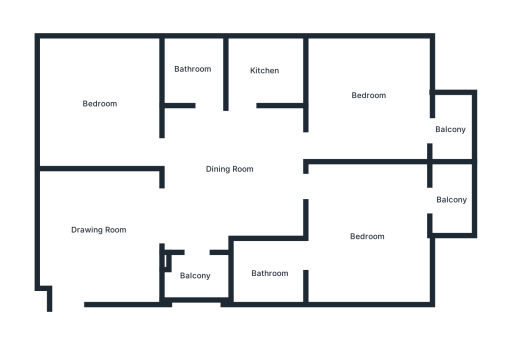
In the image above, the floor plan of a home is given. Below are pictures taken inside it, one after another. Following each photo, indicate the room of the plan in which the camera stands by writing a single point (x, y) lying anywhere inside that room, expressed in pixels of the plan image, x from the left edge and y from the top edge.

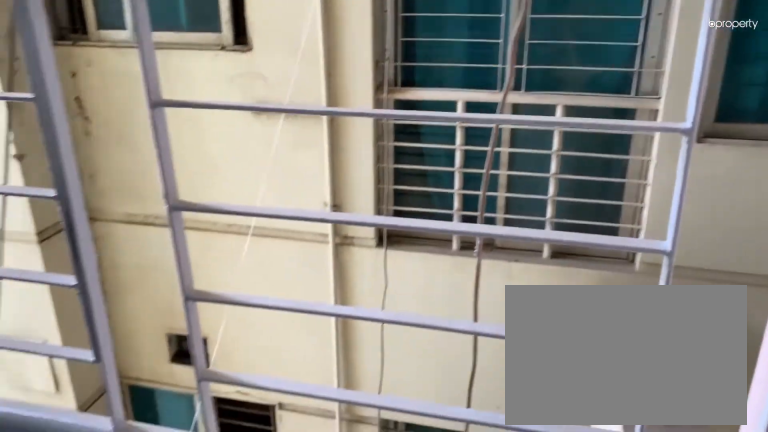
(196, 280)
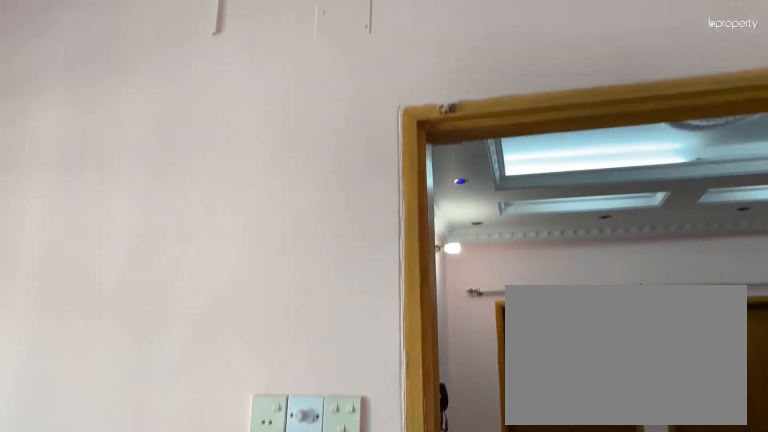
(102, 102)
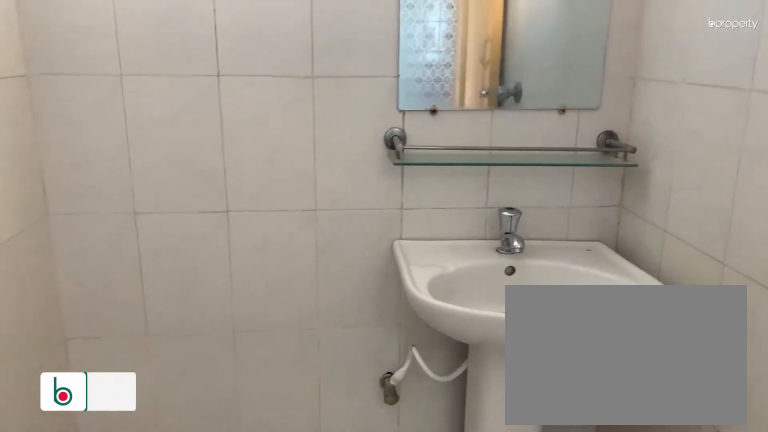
(191, 70)
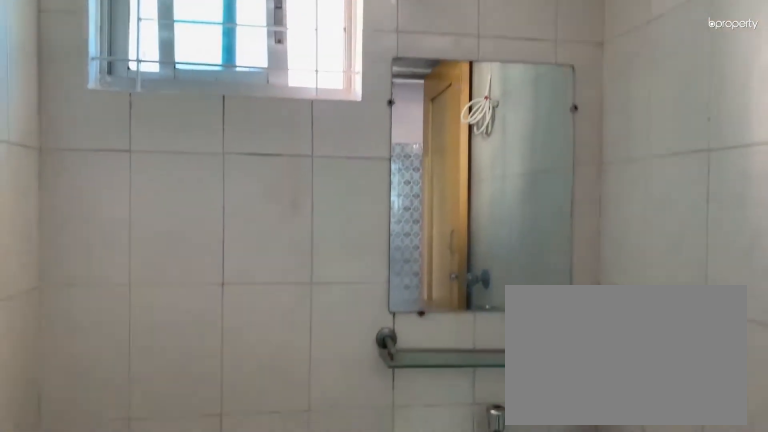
(191, 70)
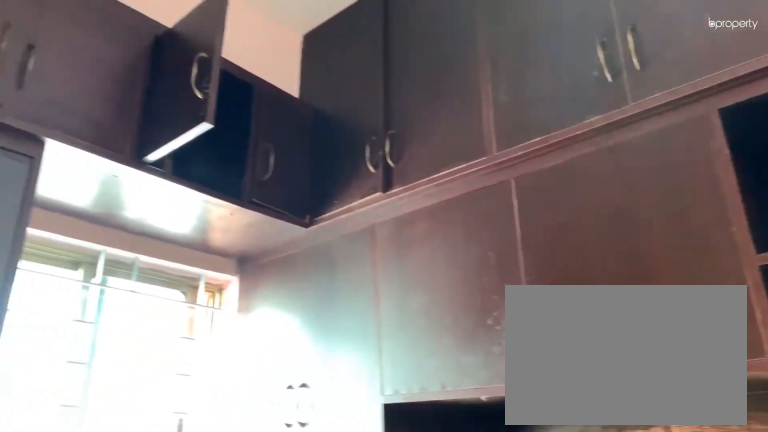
(262, 70)
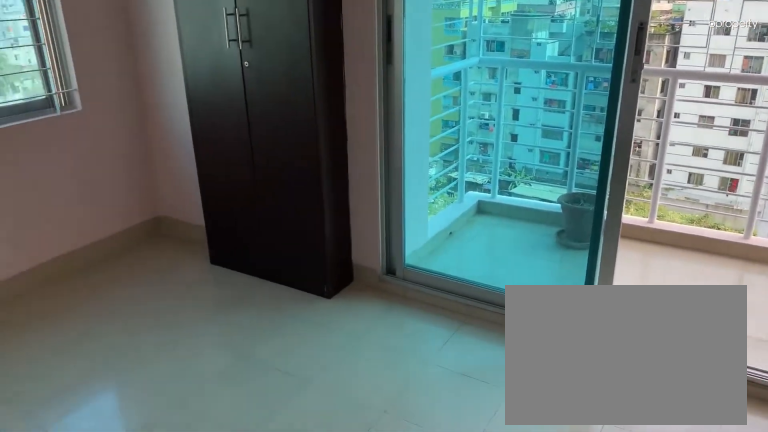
(369, 95)
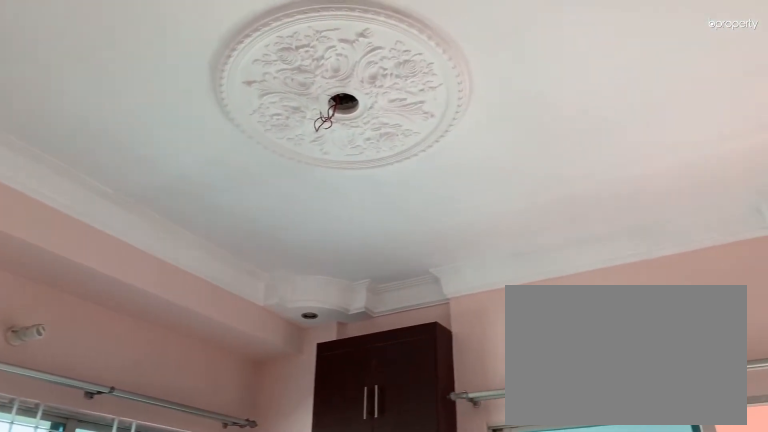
(369, 95)
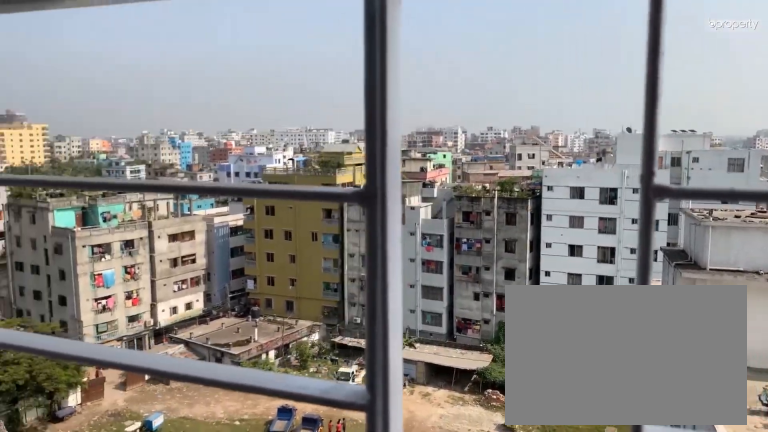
(451, 130)
